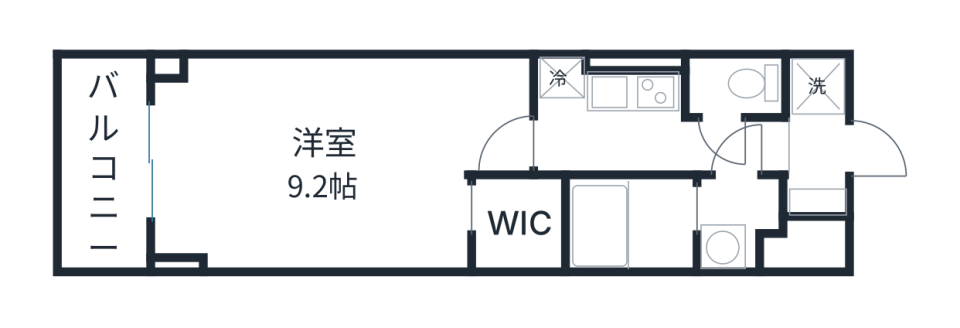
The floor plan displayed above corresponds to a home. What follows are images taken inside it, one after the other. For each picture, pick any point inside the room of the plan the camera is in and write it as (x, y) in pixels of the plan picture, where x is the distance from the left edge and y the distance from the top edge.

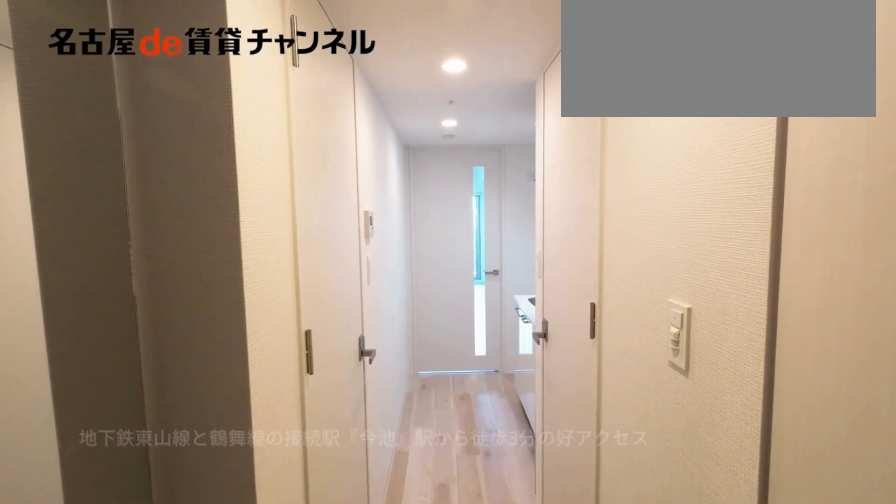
(817, 155)
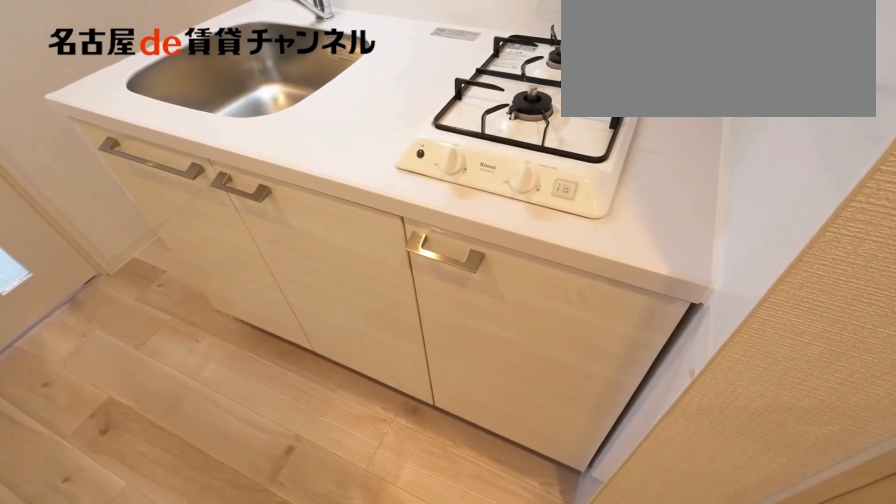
(631, 92)
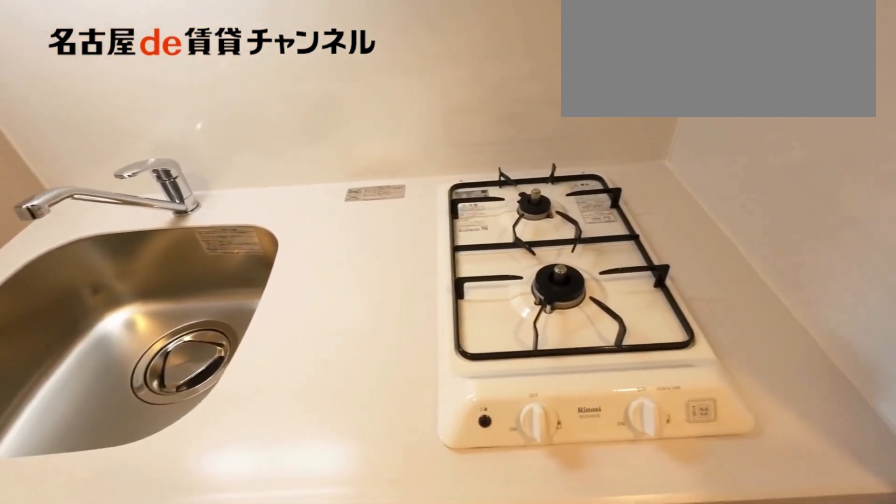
(631, 92)
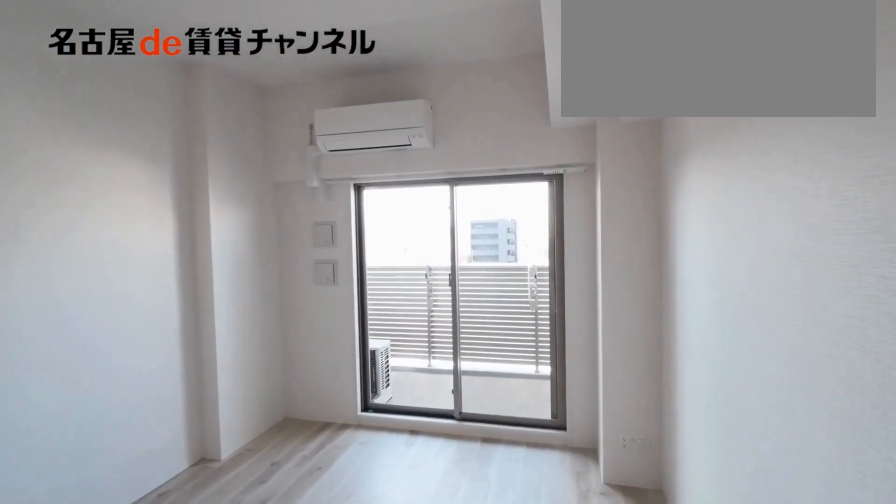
(331, 158)
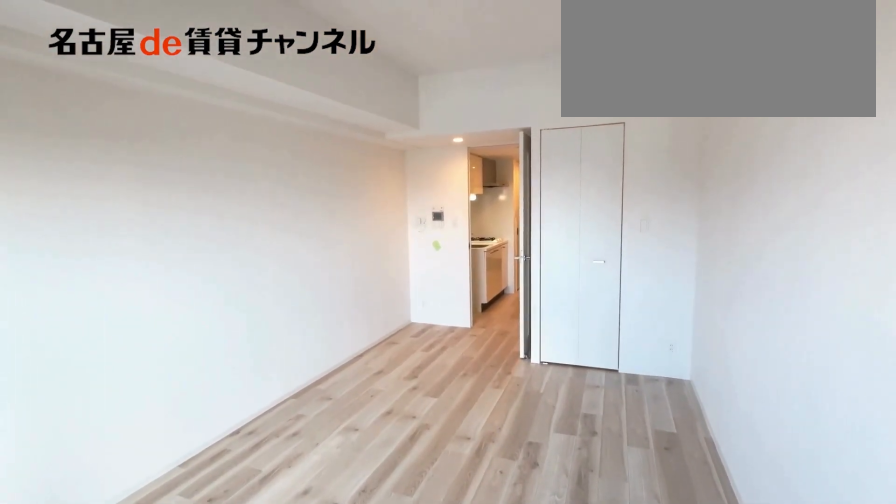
(331, 158)
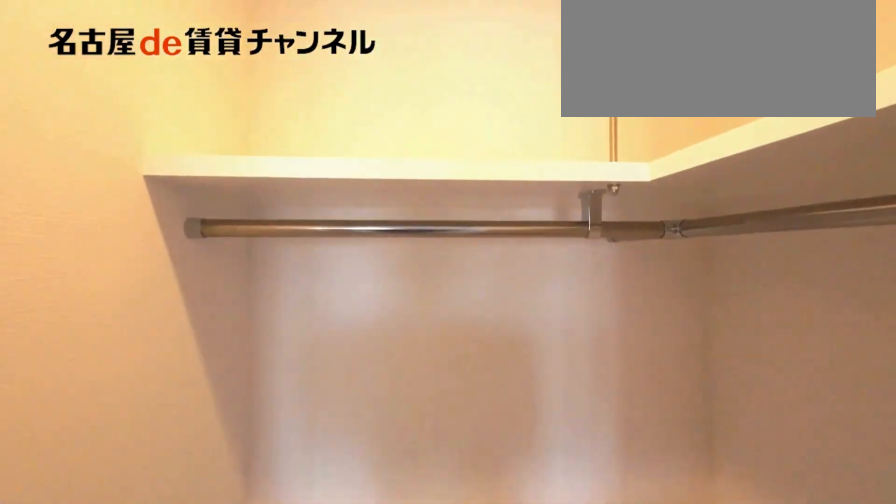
(518, 225)
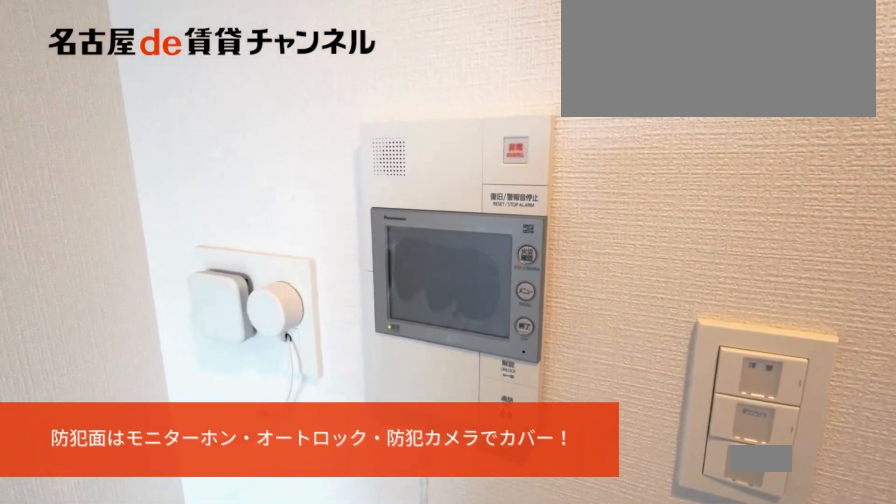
(332, 158)
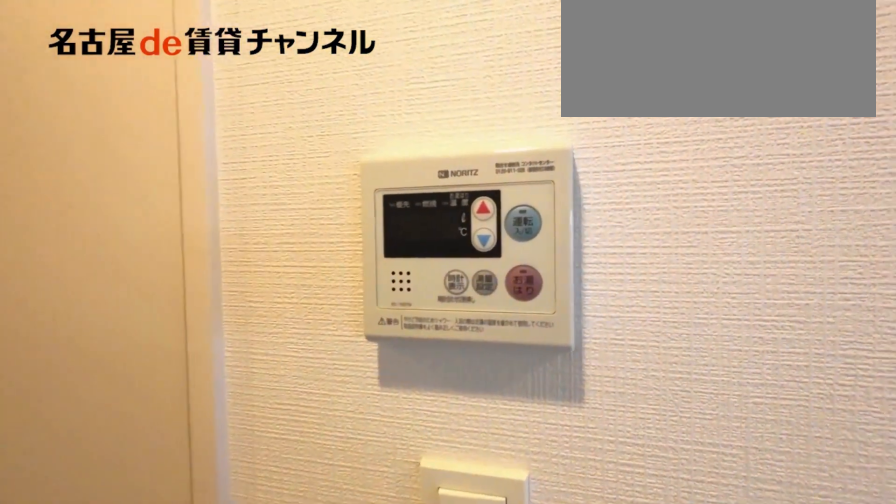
(655, 142)
